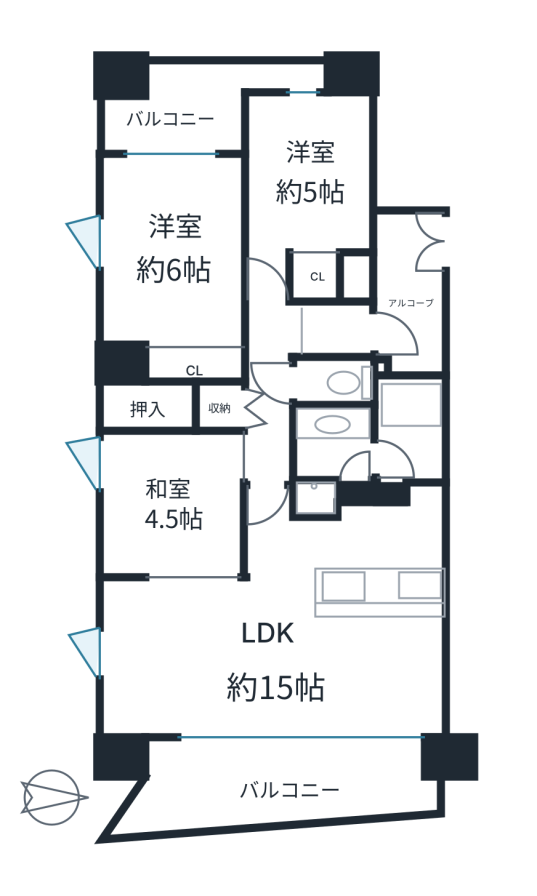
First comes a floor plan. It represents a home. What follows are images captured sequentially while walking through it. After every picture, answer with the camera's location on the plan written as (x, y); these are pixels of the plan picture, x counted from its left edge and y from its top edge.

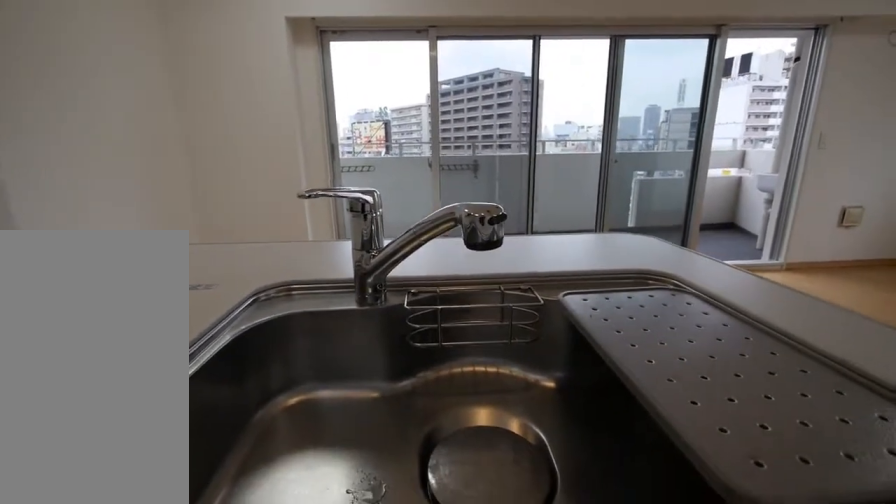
(350, 540)
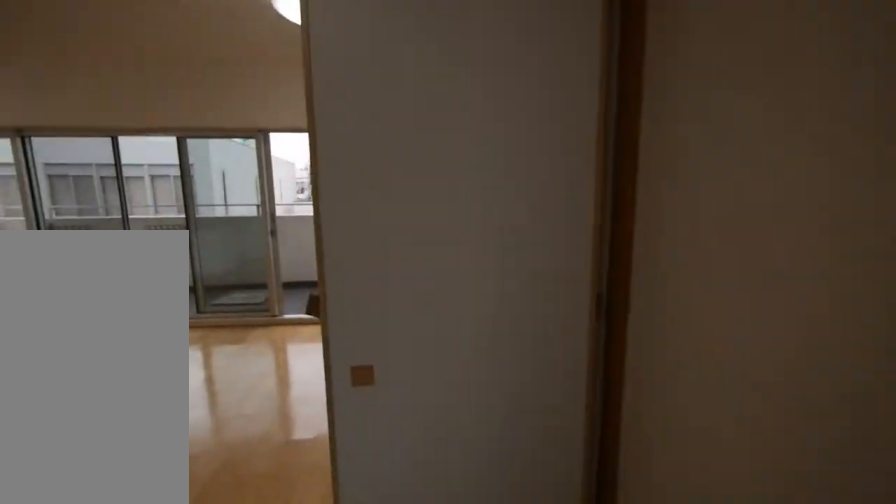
(155, 523)
